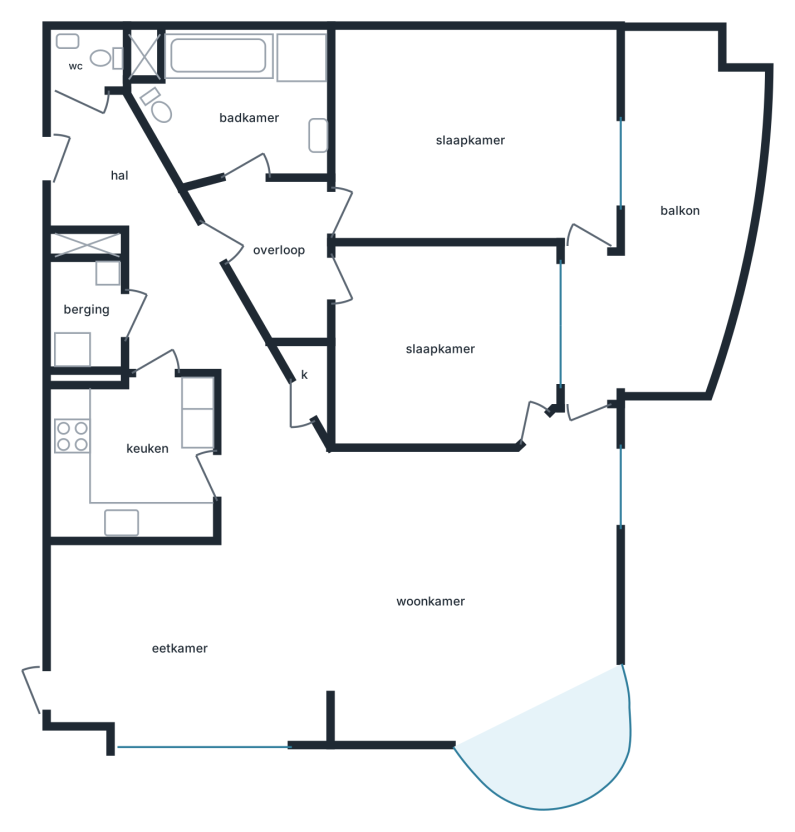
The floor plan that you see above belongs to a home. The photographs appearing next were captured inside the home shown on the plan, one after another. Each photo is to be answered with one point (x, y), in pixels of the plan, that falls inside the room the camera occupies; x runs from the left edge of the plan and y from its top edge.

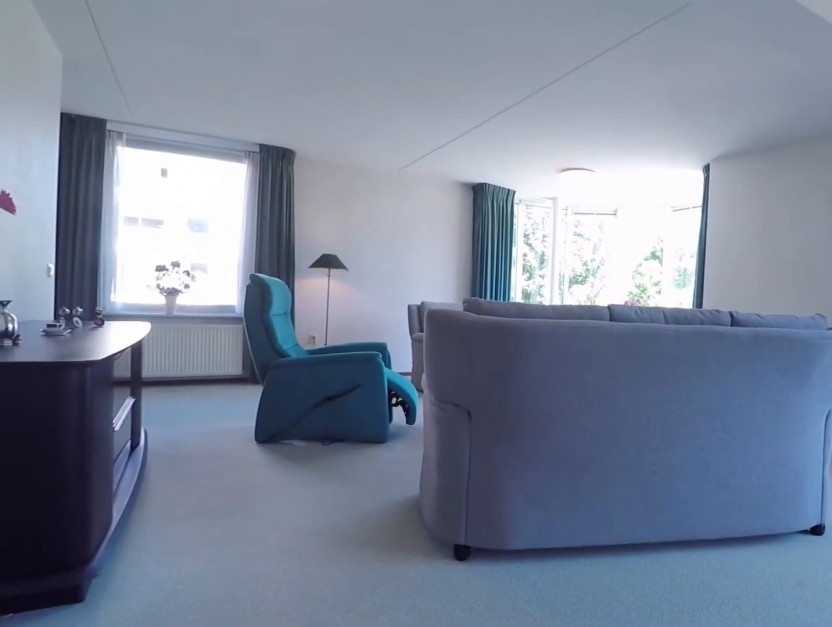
(84, 617)
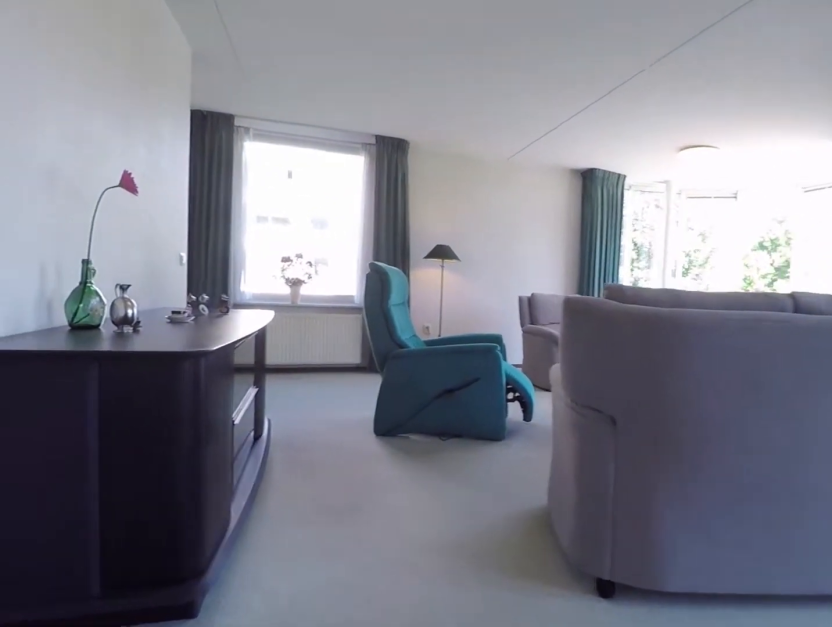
(84, 617)
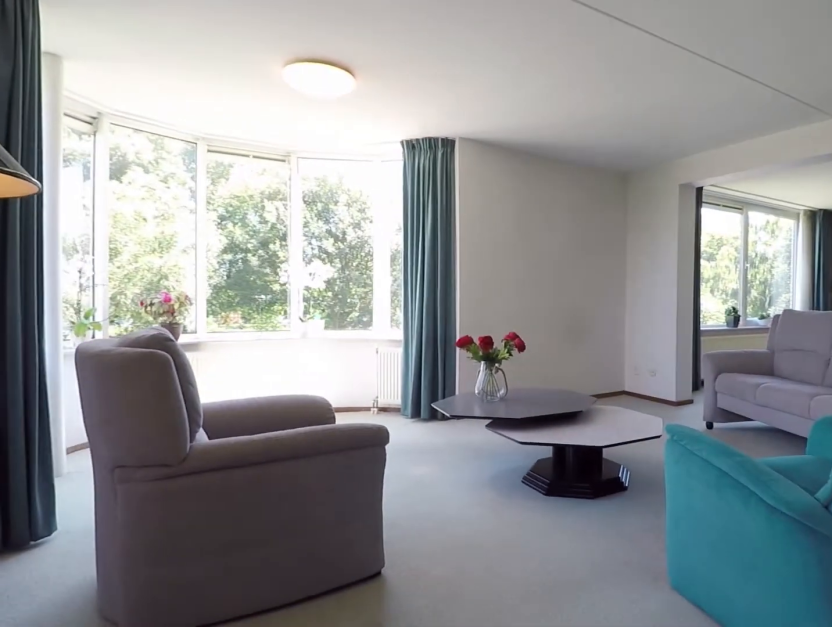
(210, 731)
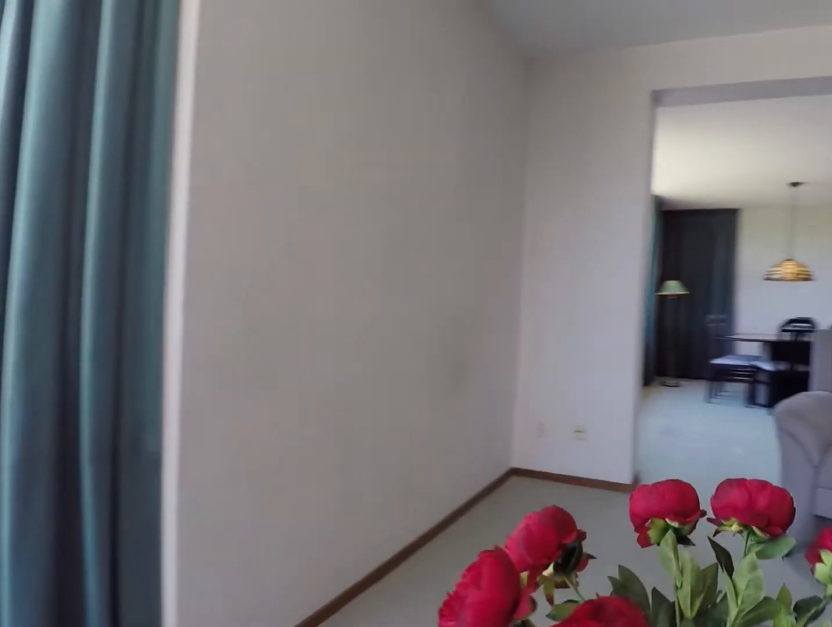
(88, 612)
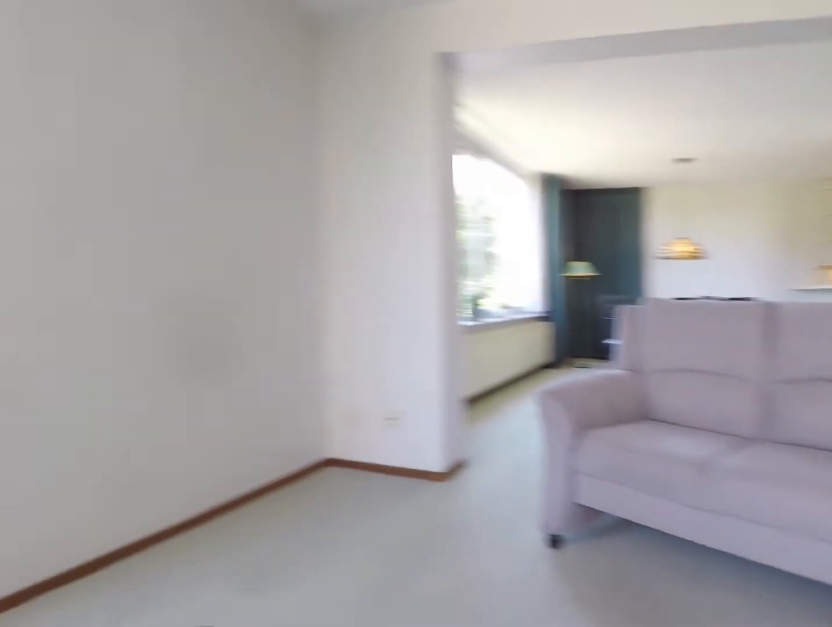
(216, 731)
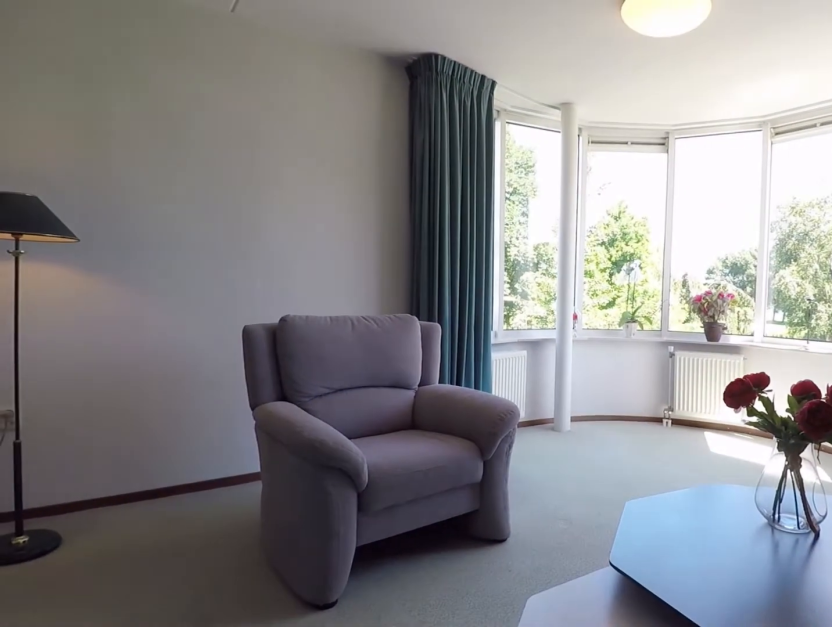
(216, 731)
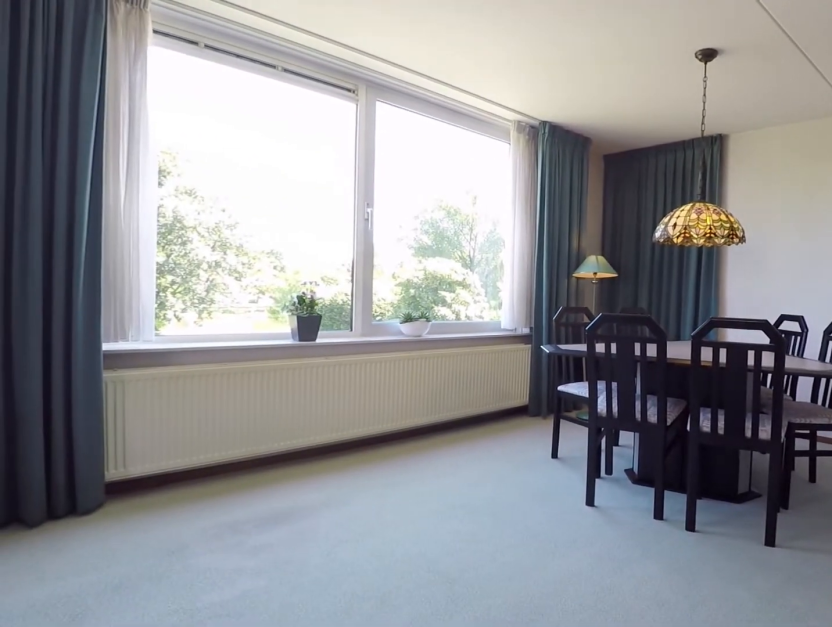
(64, 646)
